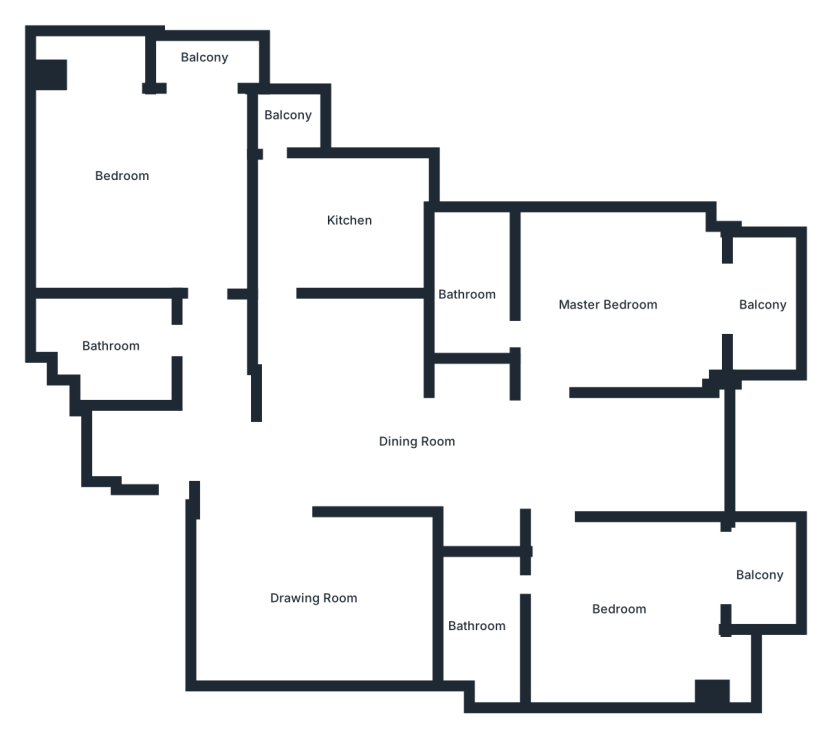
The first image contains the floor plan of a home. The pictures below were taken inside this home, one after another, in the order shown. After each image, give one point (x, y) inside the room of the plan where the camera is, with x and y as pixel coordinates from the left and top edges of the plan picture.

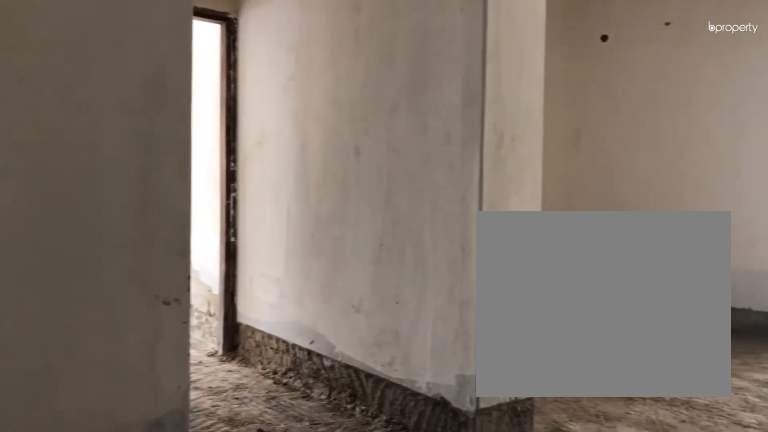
(277, 470)
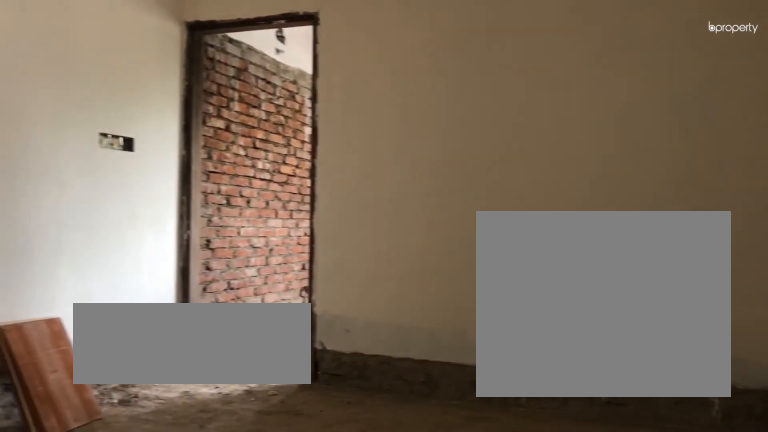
(297, 470)
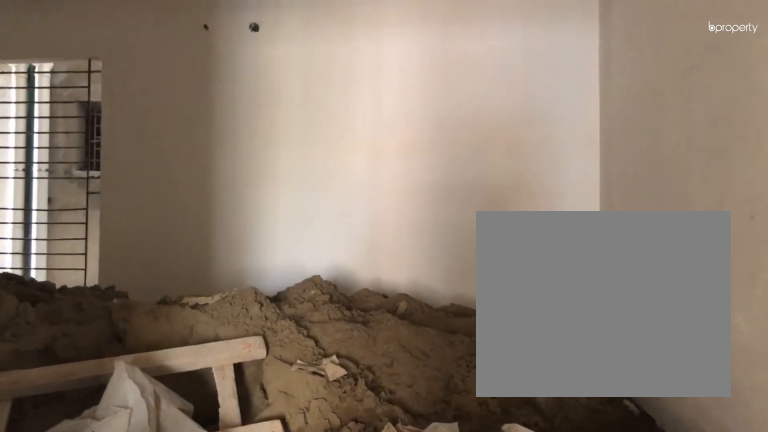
(398, 551)
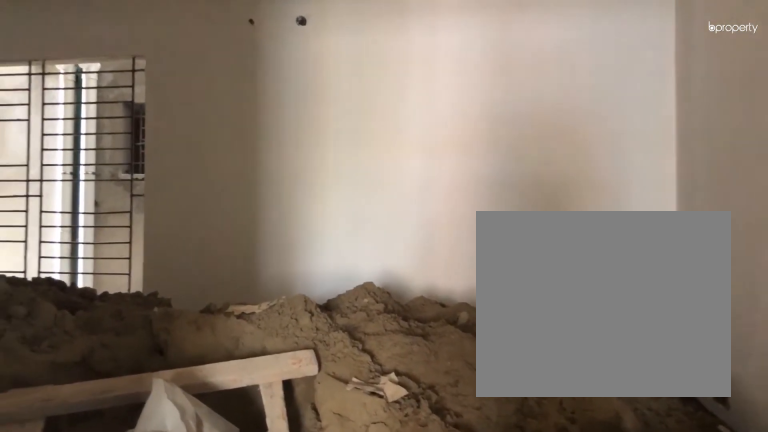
(398, 551)
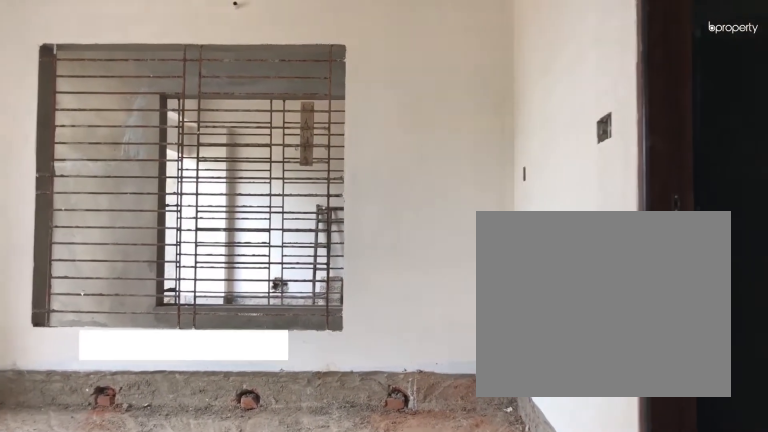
(568, 567)
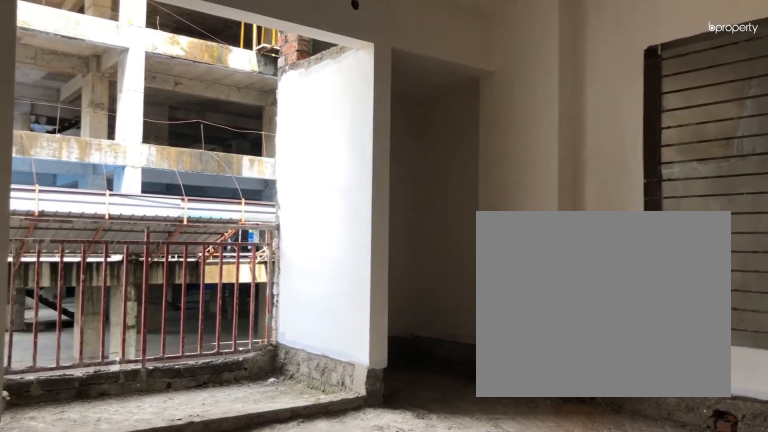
(623, 619)
